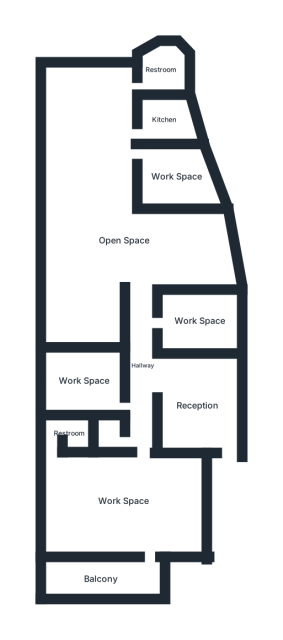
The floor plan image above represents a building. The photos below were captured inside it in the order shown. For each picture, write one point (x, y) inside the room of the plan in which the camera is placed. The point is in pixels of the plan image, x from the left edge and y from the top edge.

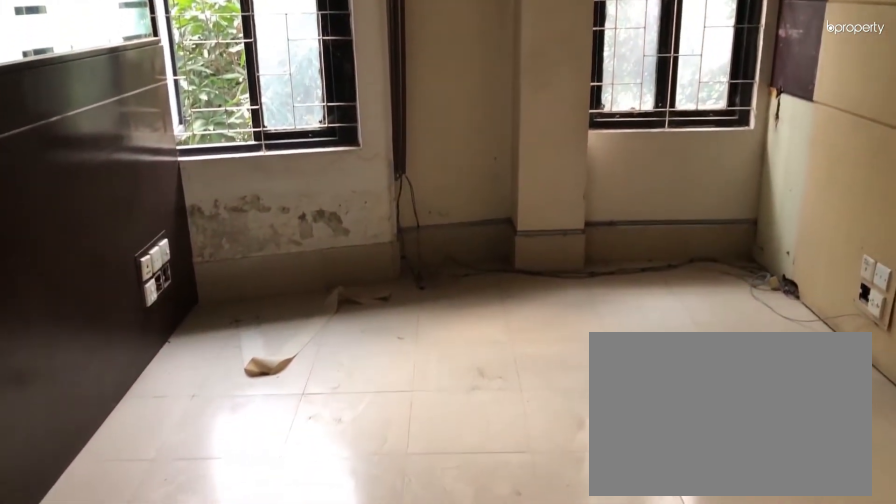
(199, 320)
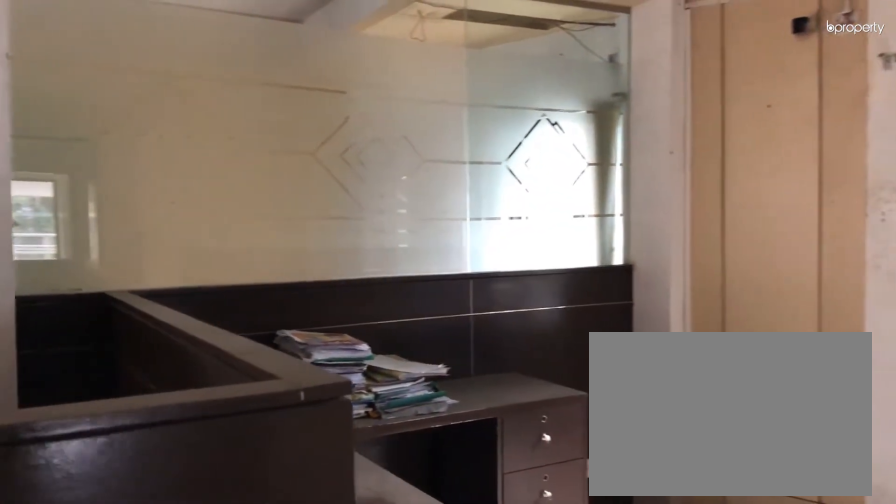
(123, 241)
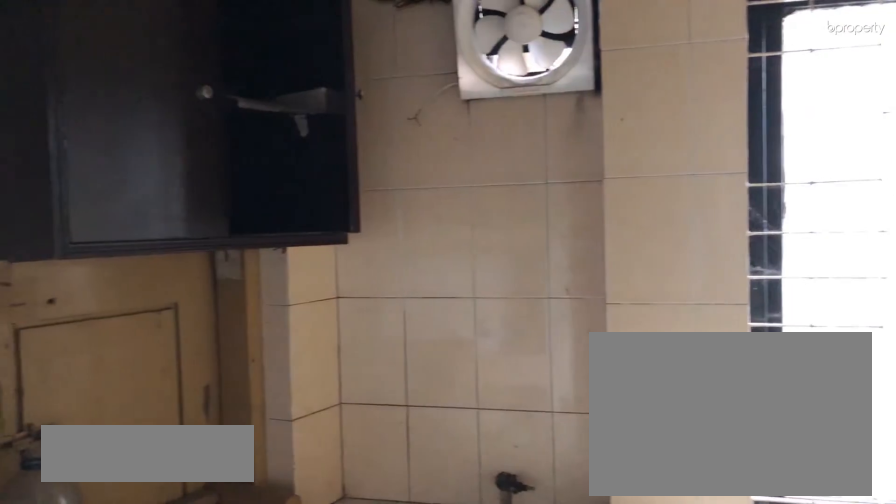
(161, 118)
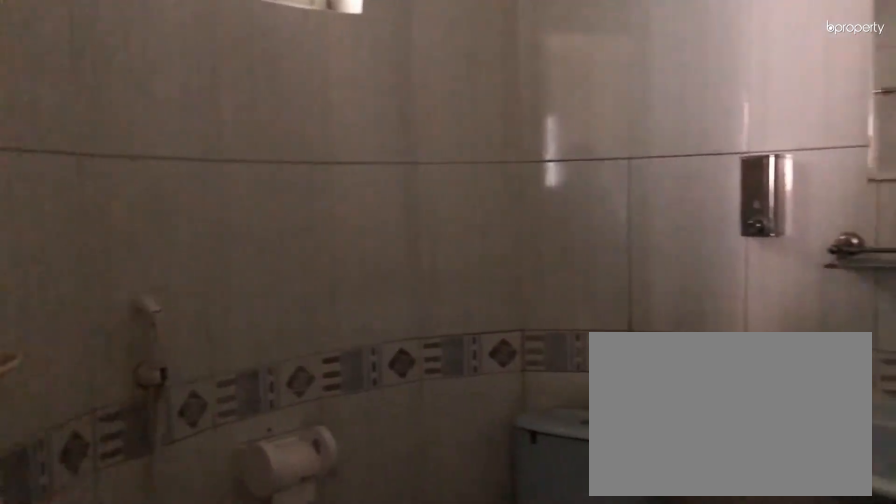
(159, 68)
